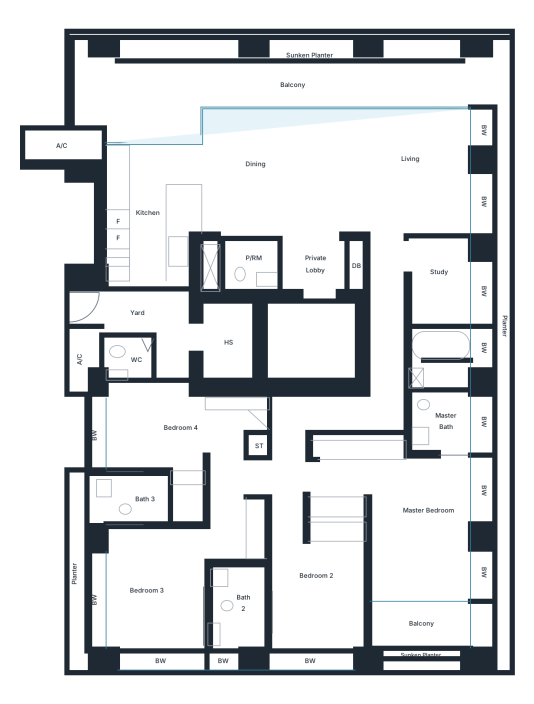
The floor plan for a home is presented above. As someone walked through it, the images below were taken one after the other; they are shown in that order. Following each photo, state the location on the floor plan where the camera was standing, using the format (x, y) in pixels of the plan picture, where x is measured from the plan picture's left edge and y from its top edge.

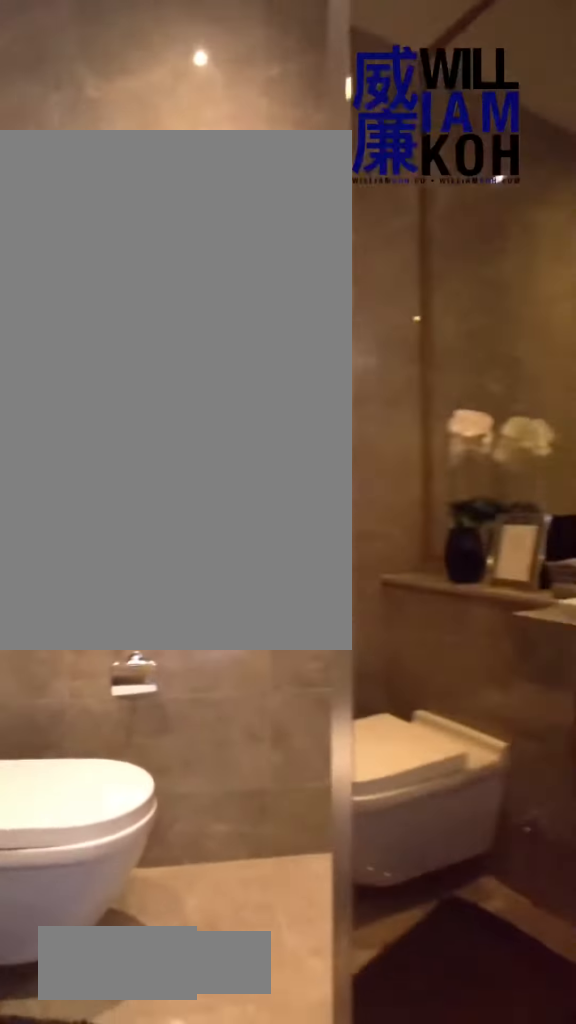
(255, 264)
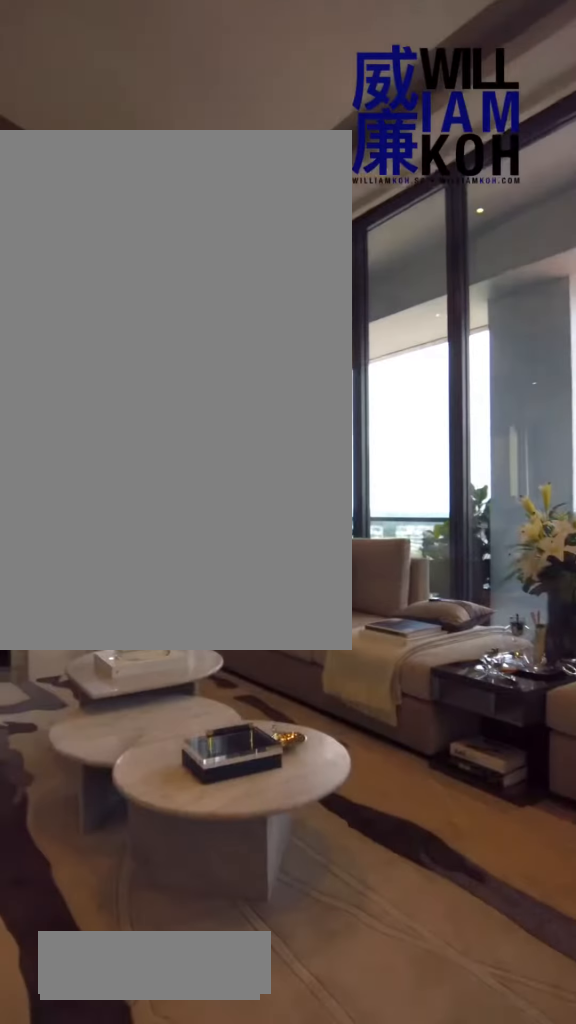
(316, 211)
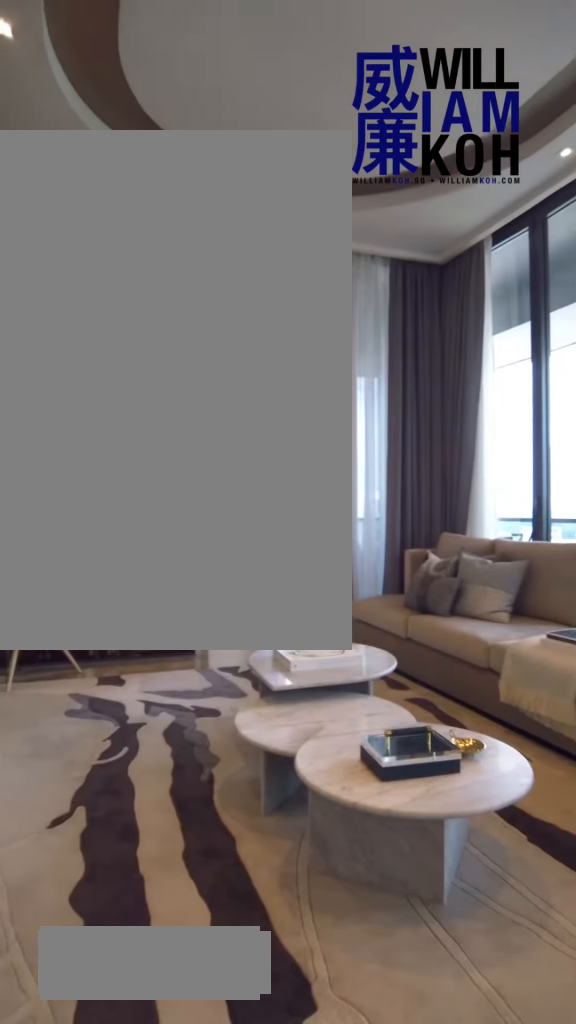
(316, 211)
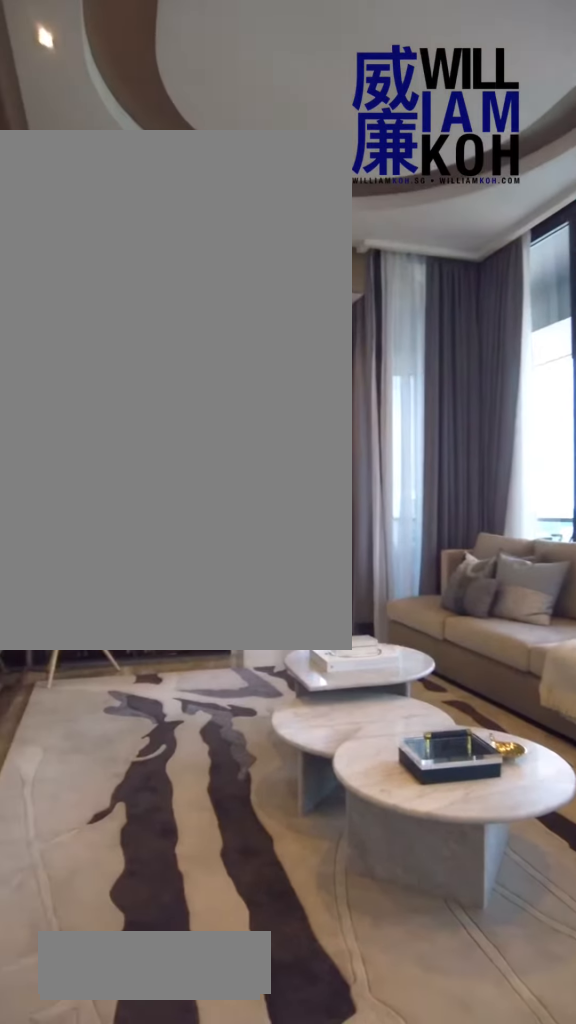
(316, 211)
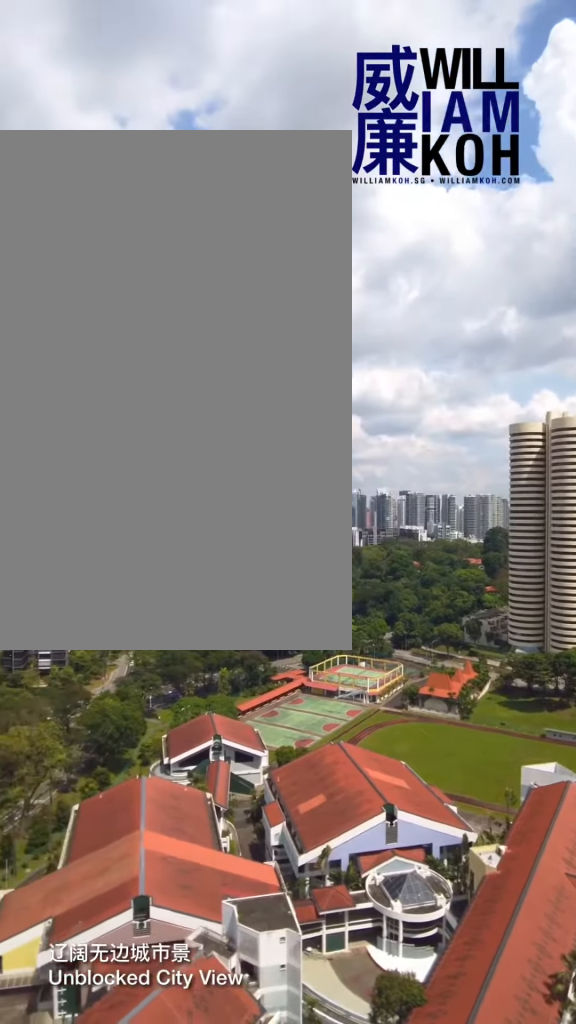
(185, 67)
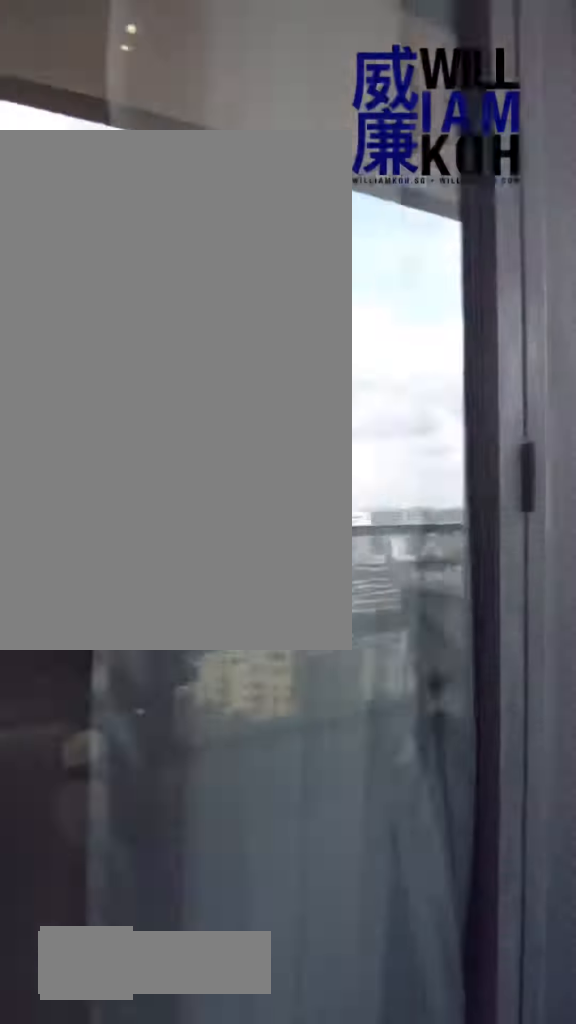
(202, 83)
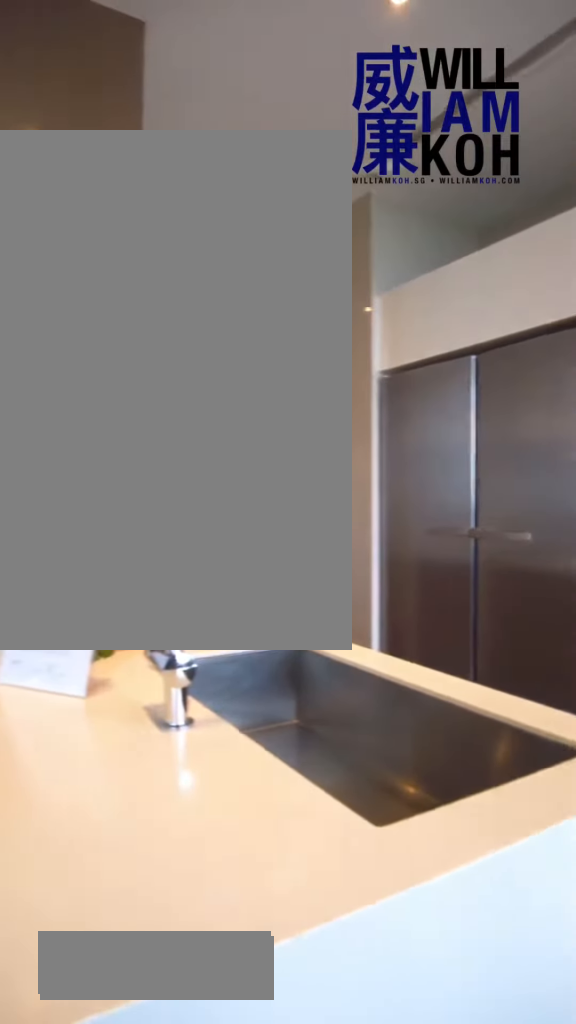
(187, 165)
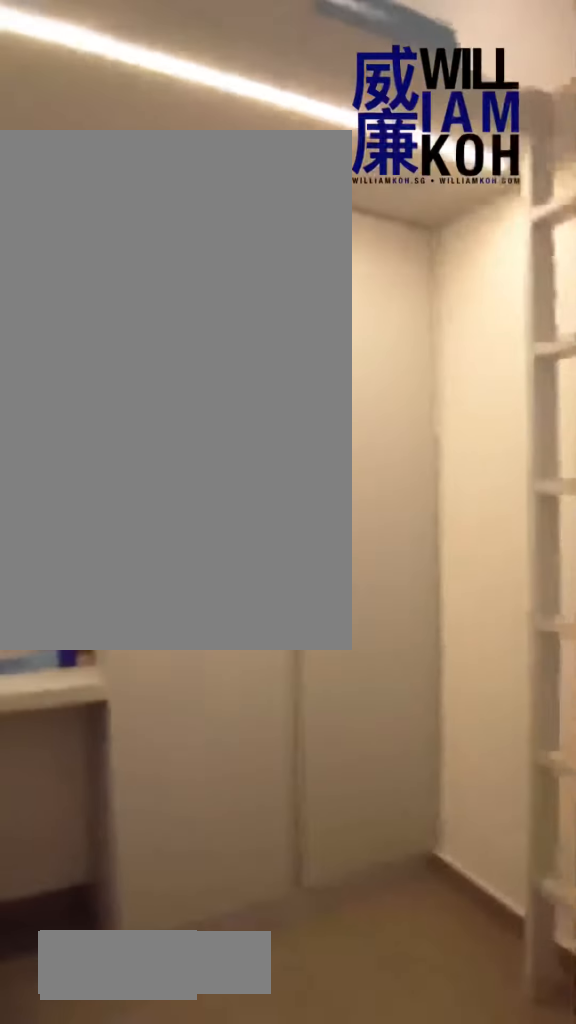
(206, 342)
